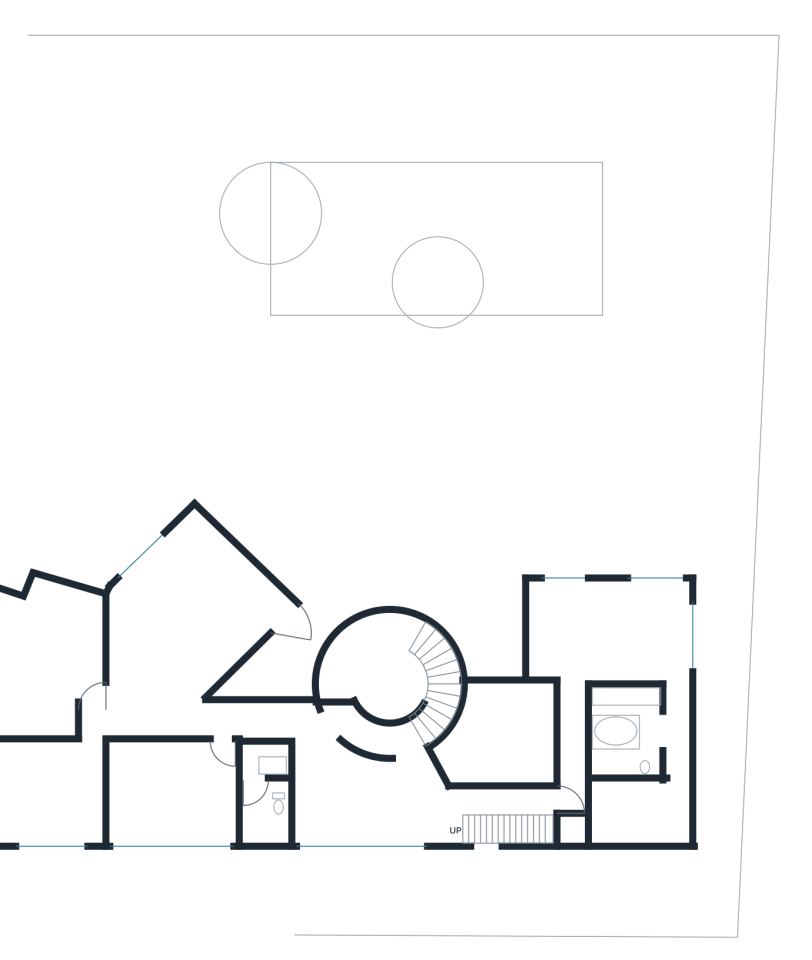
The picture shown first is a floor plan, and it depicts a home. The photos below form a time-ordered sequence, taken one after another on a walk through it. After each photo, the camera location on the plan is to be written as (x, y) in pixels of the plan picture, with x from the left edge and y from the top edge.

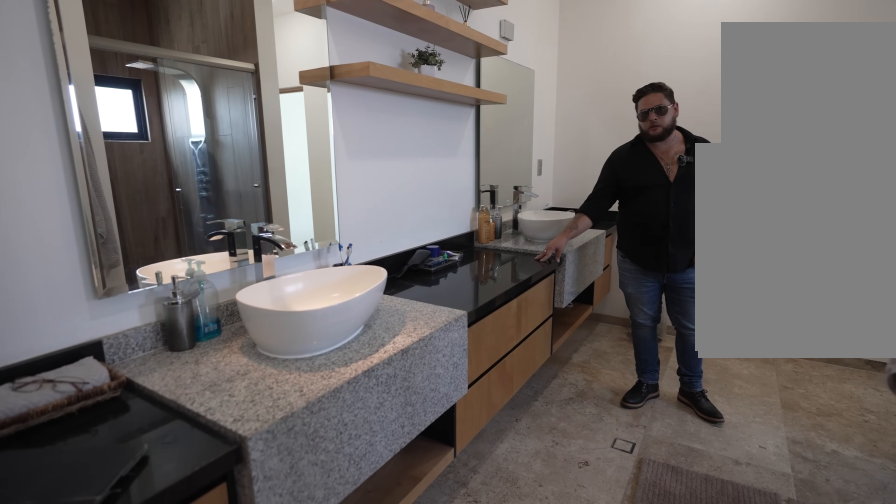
(654, 729)
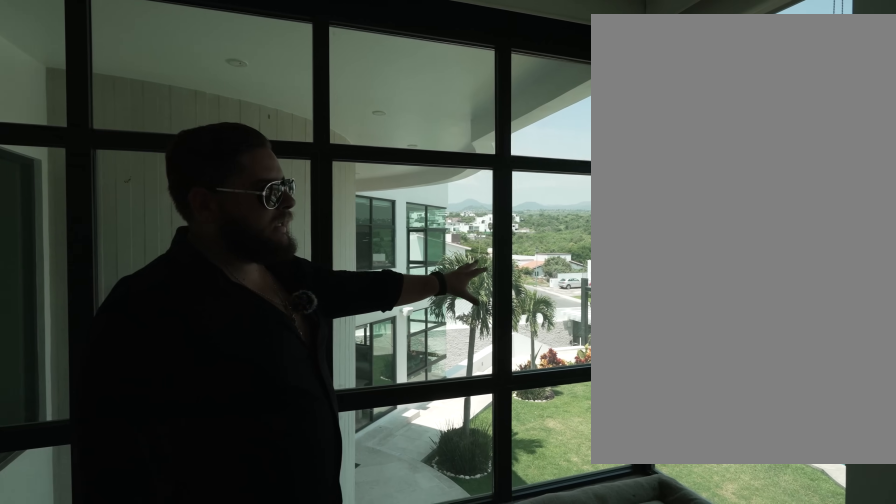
(595, 600)
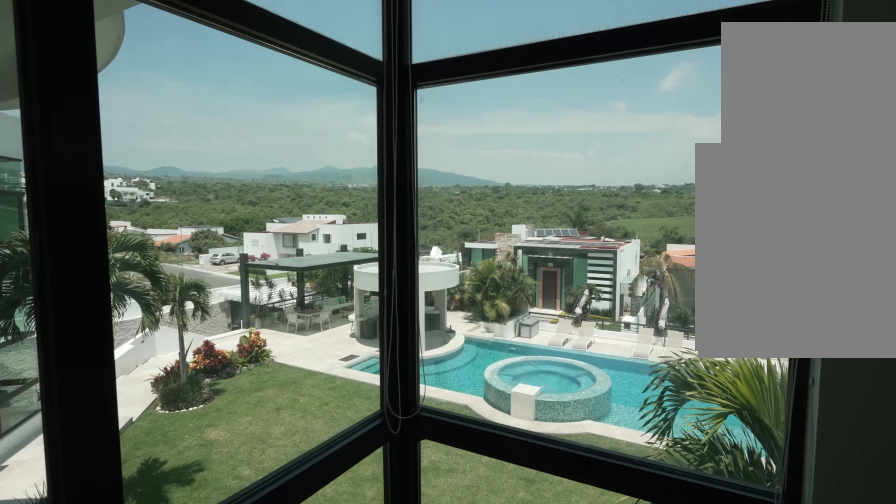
(595, 600)
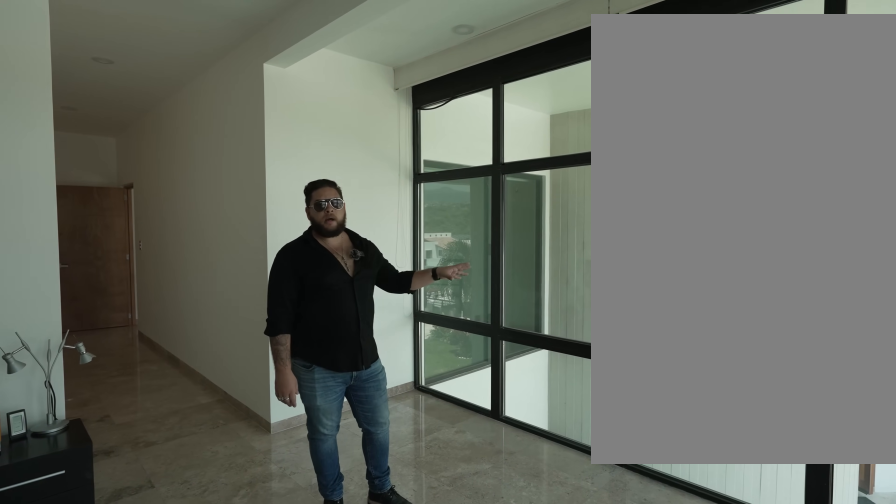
(595, 600)
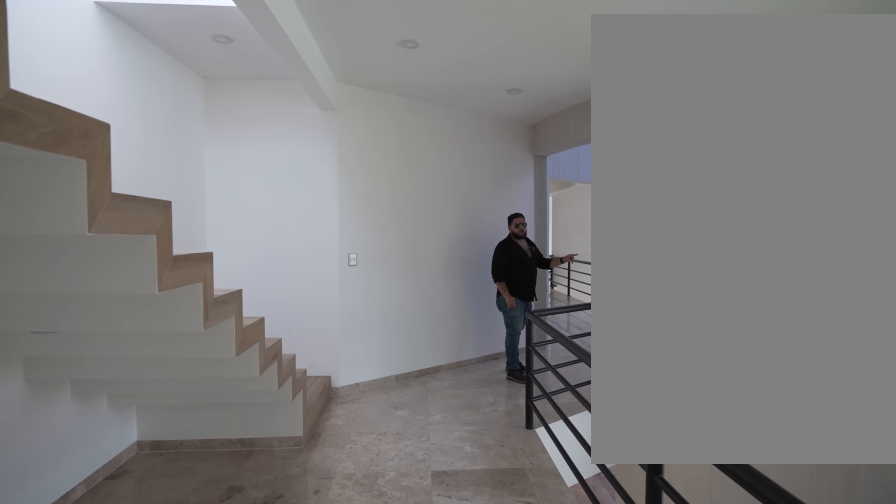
(526, 797)
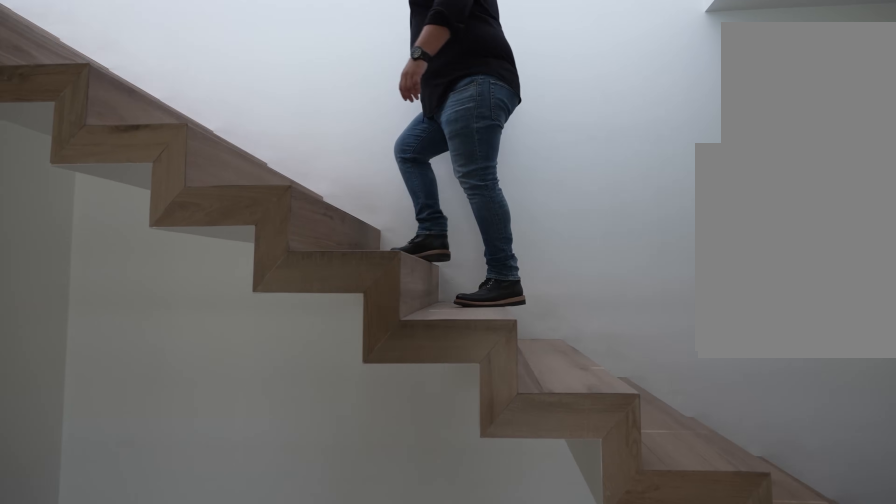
(499, 798)
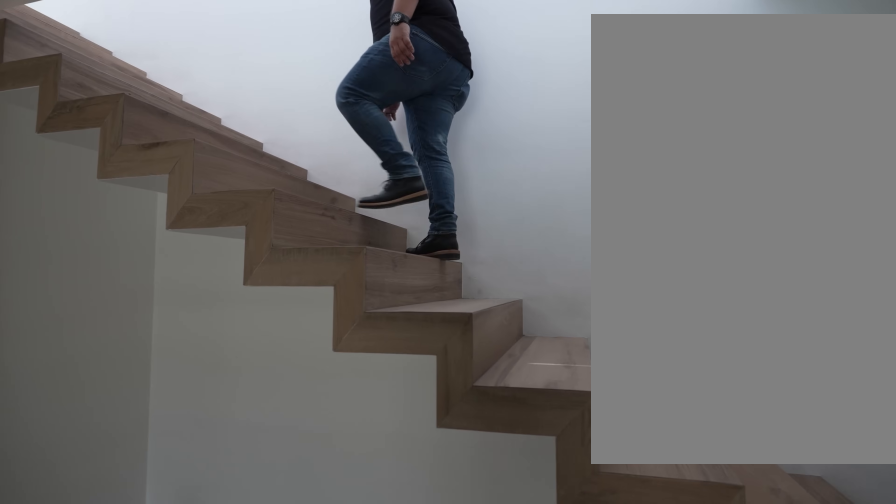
(492, 798)
